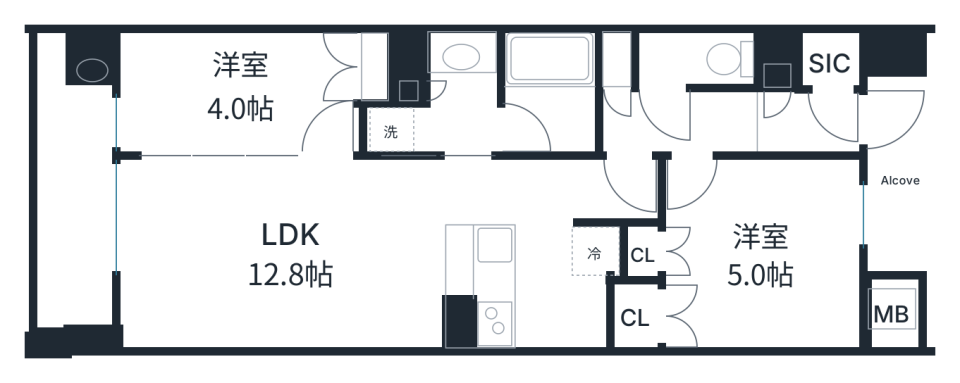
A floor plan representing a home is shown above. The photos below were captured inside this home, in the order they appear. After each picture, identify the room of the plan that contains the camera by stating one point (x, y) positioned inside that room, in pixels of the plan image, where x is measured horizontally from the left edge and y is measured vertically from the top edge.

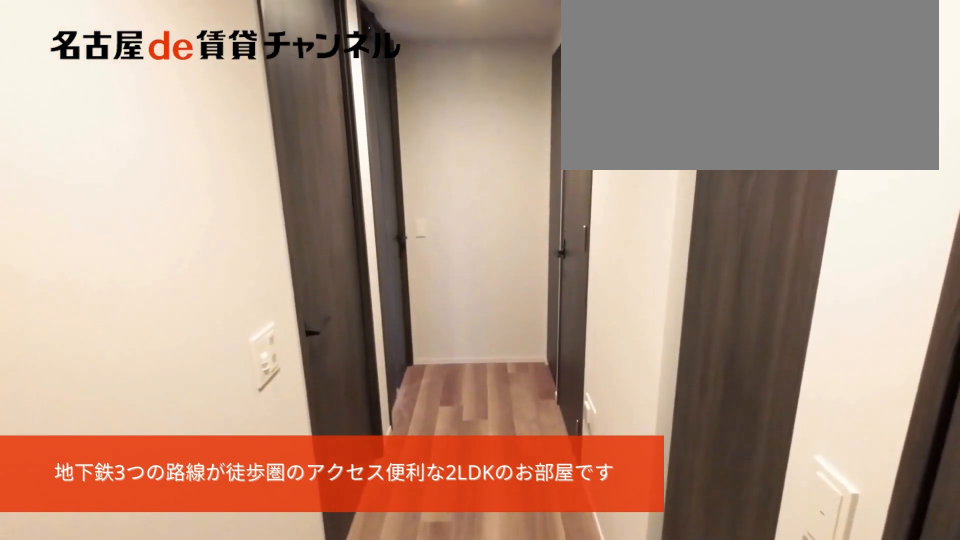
(833, 122)
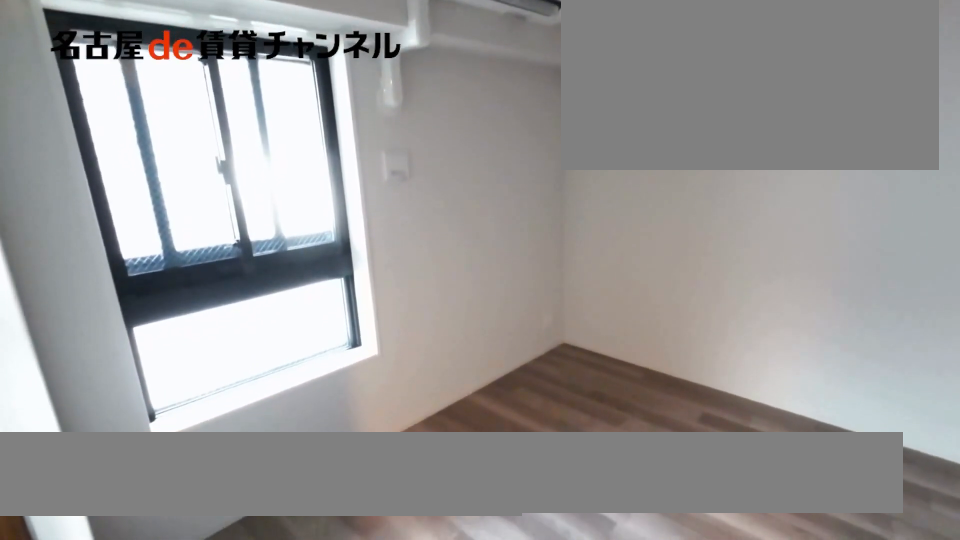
(760, 250)
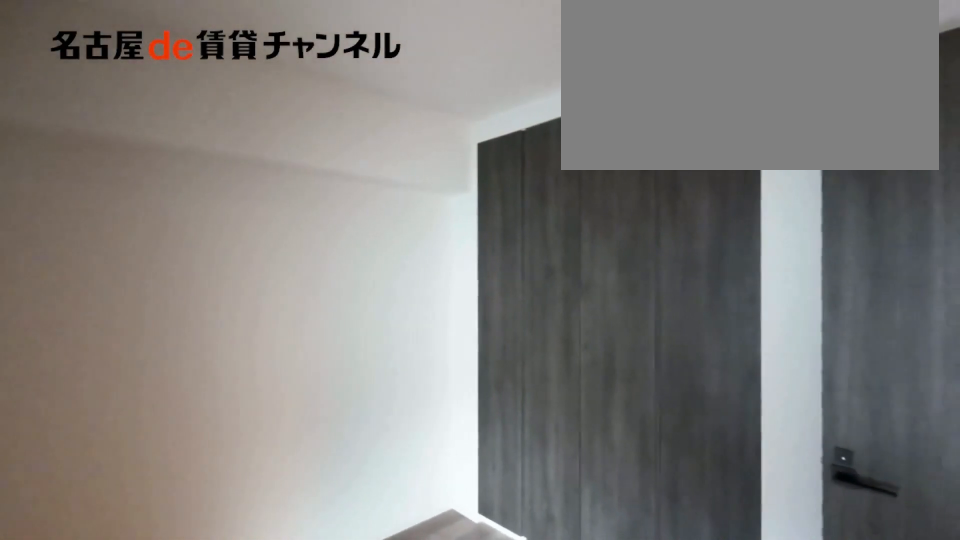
(760, 250)
